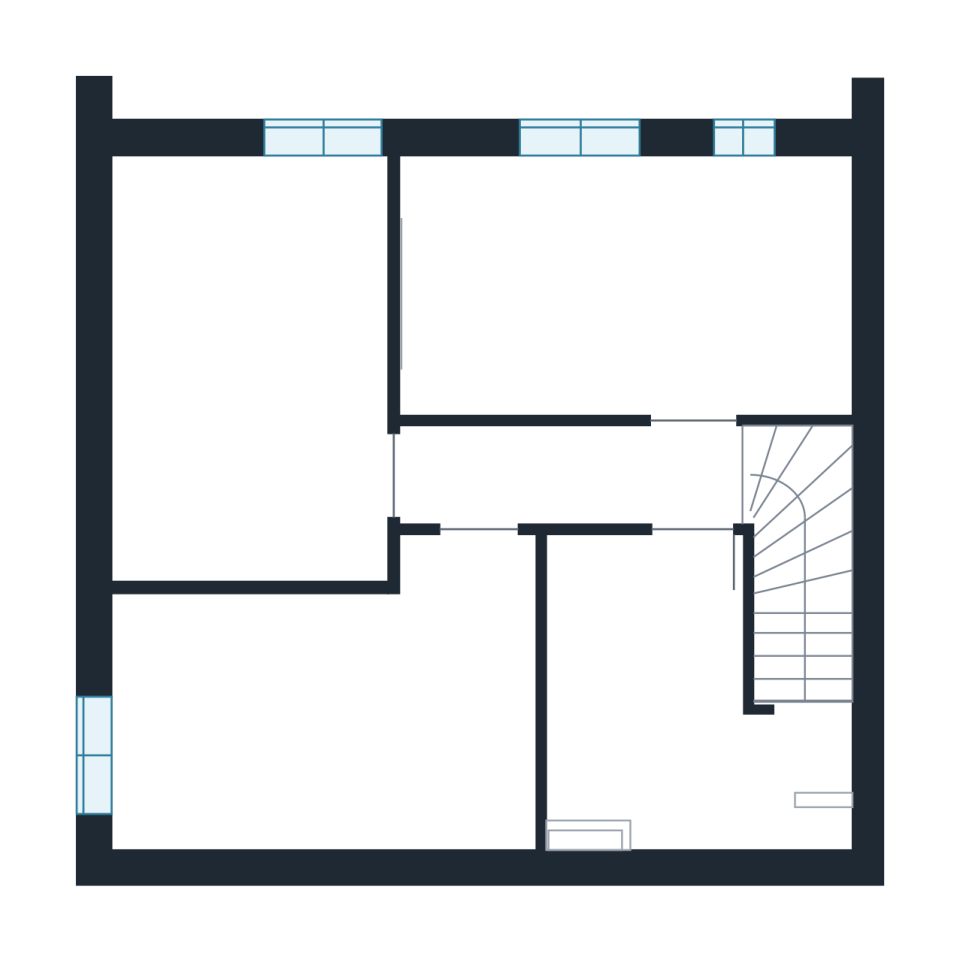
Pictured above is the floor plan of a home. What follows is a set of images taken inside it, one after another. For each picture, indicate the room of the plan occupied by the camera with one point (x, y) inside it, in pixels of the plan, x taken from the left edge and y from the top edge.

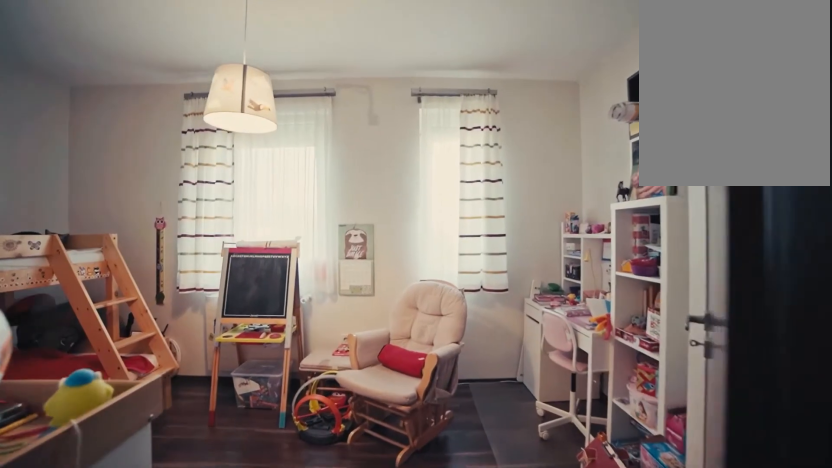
(580, 394)
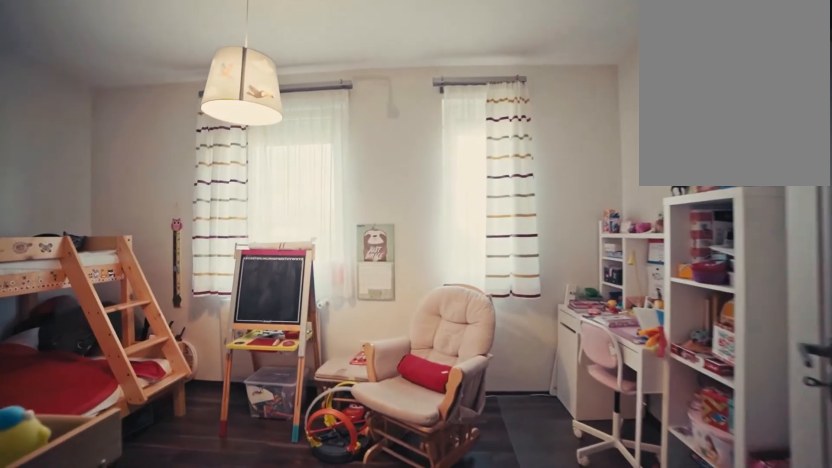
(578, 368)
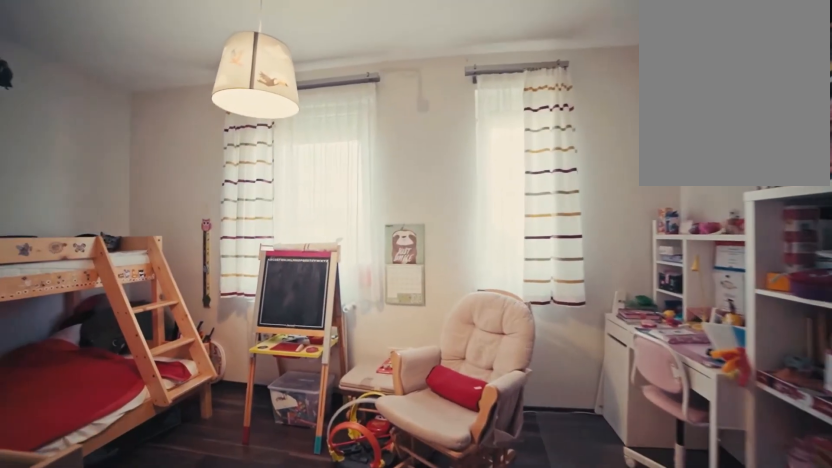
(576, 346)
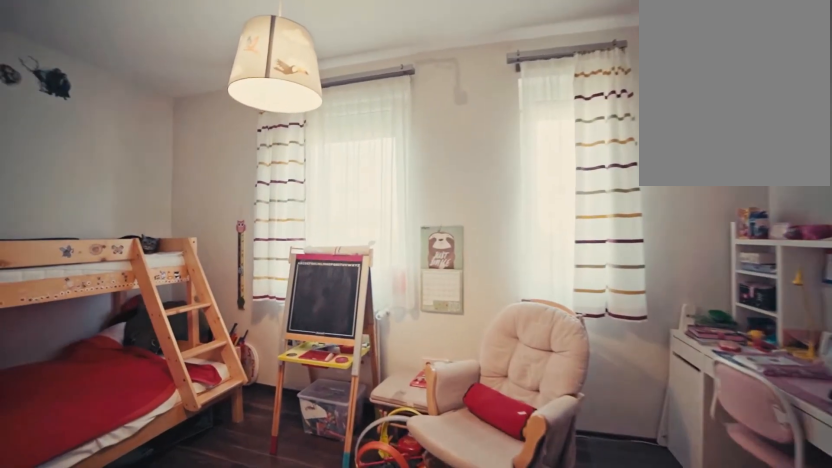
(572, 322)
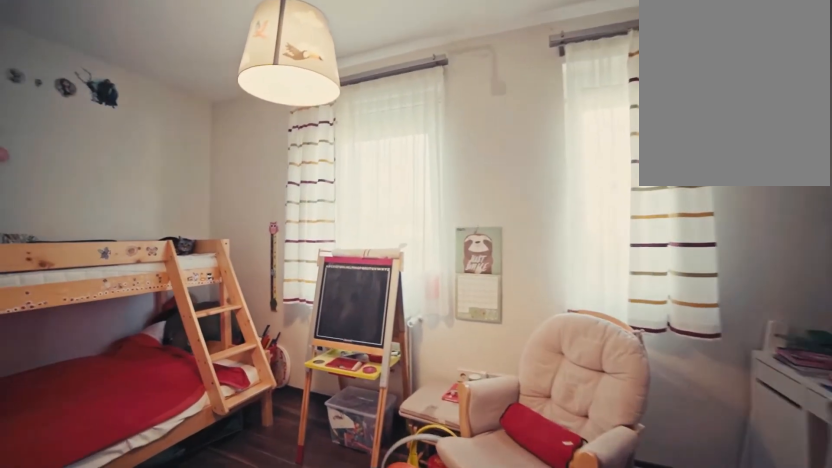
(571, 300)
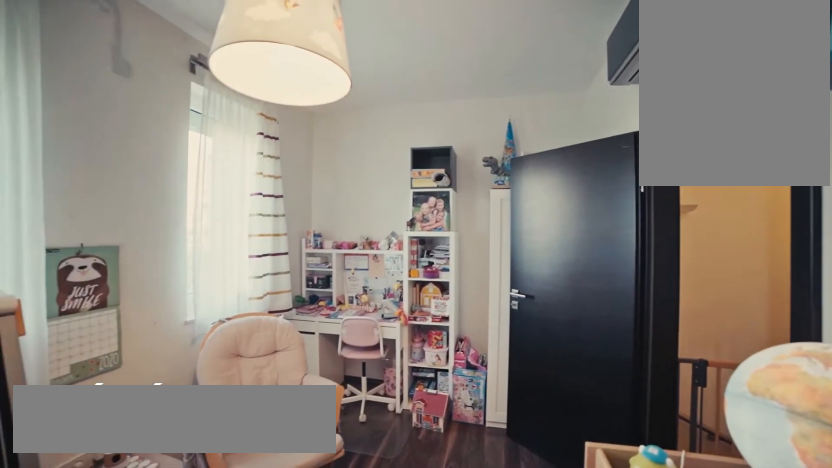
(494, 350)
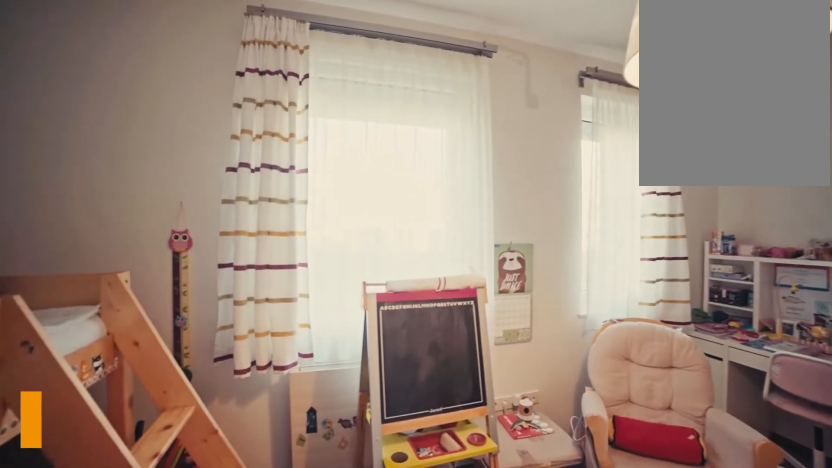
(494, 350)
